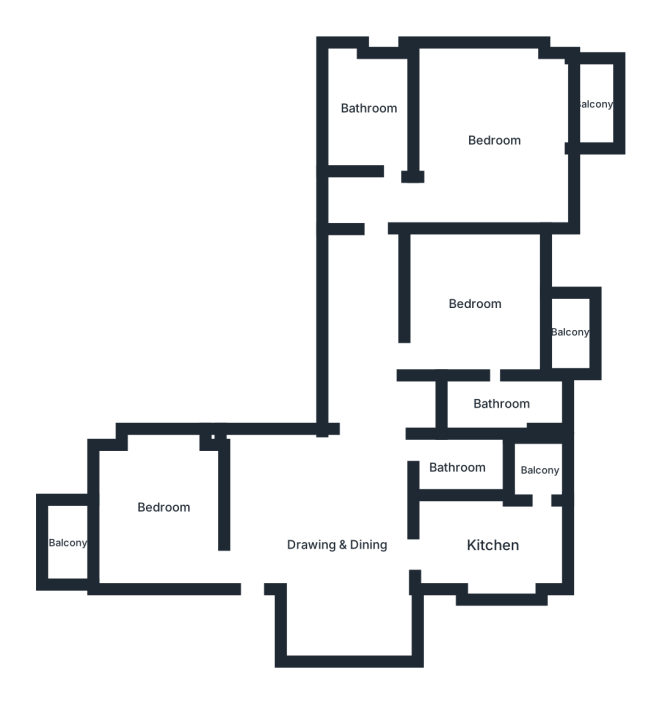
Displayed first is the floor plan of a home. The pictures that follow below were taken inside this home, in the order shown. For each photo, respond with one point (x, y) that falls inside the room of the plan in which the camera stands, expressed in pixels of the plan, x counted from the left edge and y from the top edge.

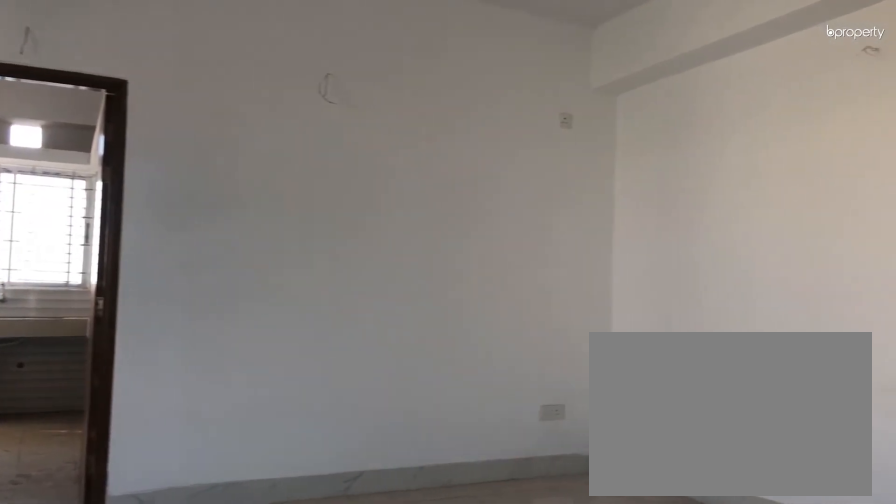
(339, 539)
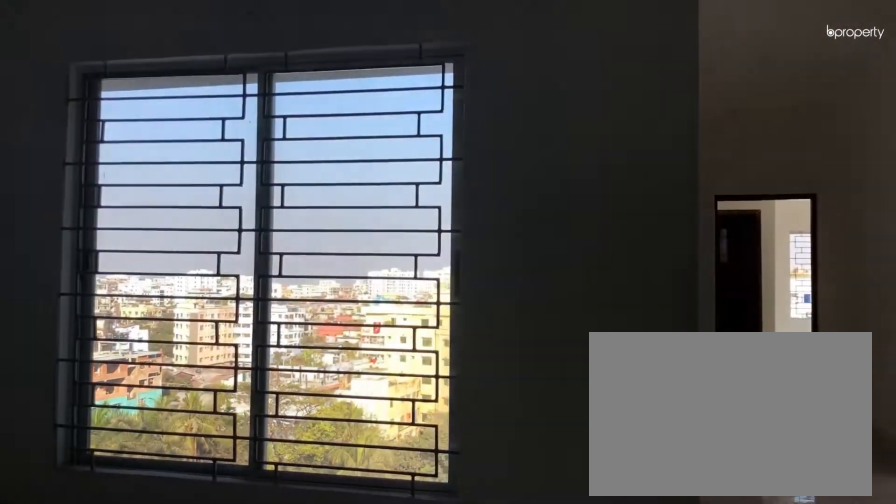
(339, 539)
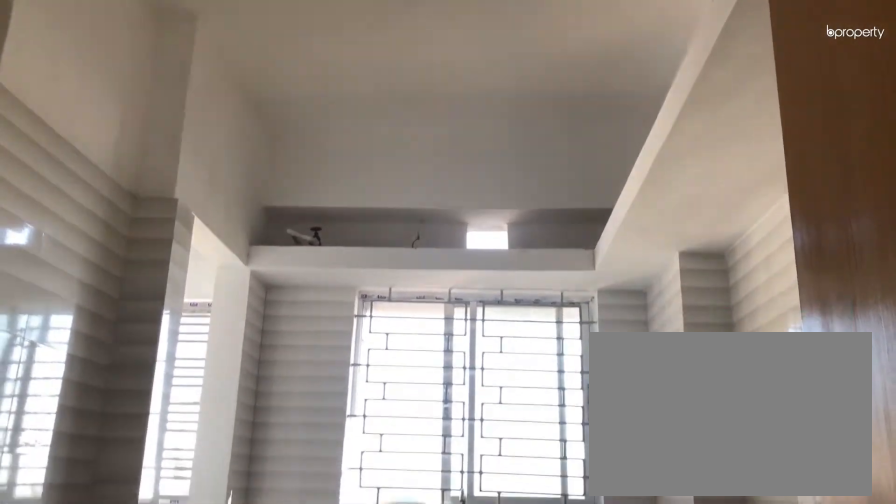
(493, 545)
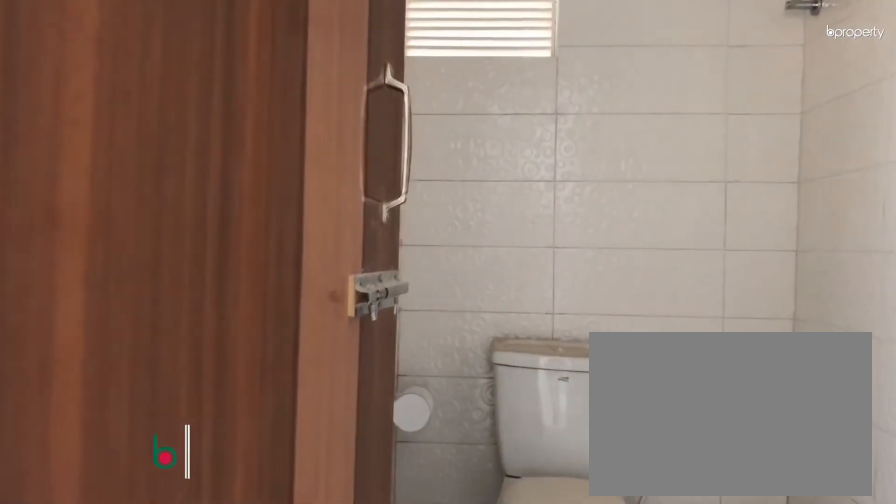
(459, 467)
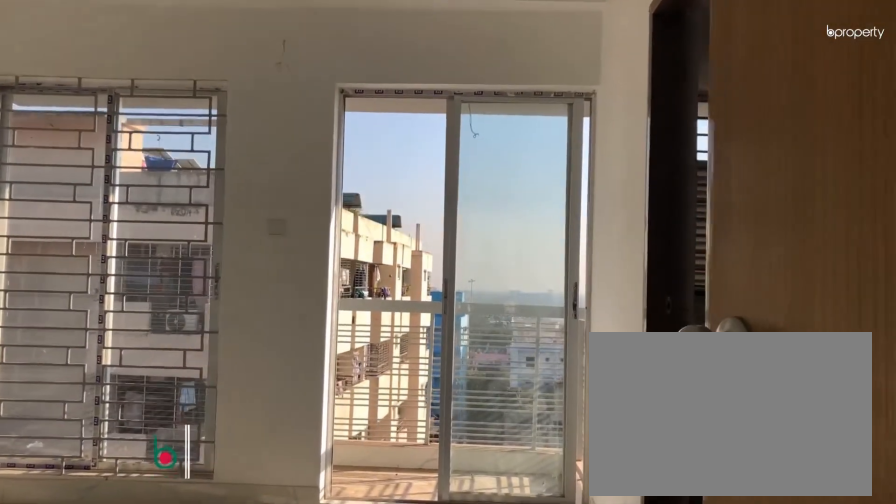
(477, 303)
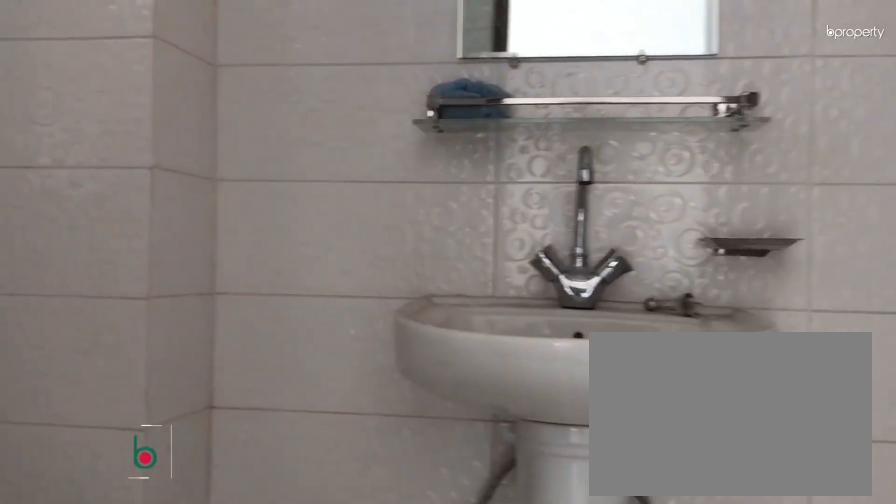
(501, 404)
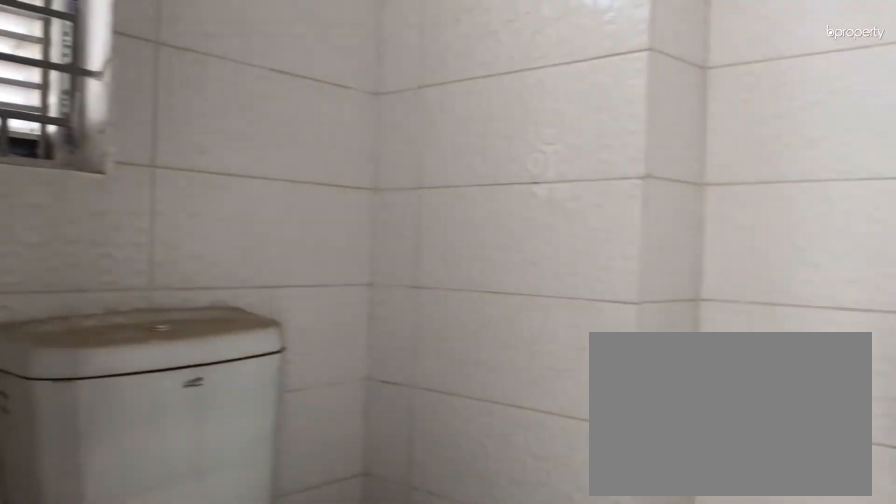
(501, 404)
